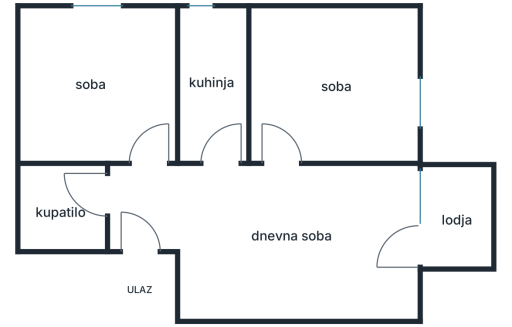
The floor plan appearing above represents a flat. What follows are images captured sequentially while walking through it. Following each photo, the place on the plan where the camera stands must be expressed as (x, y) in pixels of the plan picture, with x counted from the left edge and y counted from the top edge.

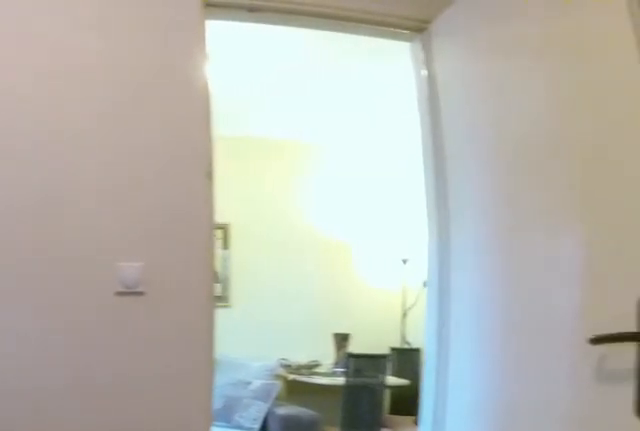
(343, 63)
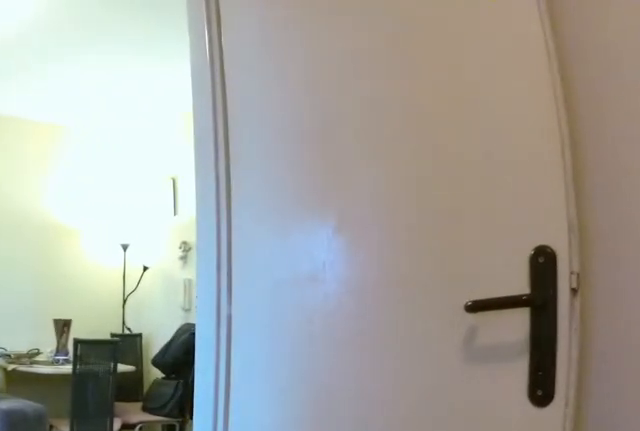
(317, 95)
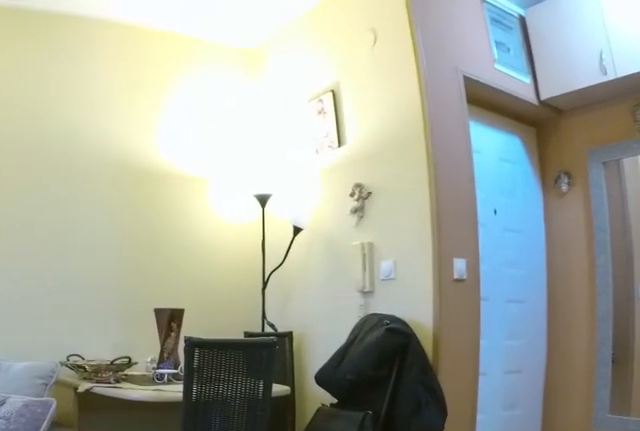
(285, 150)
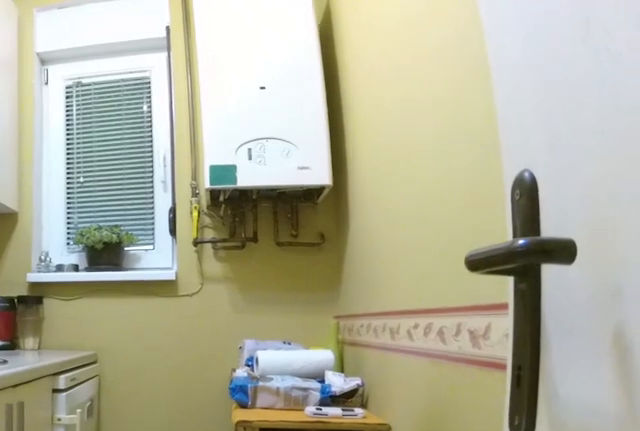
(223, 179)
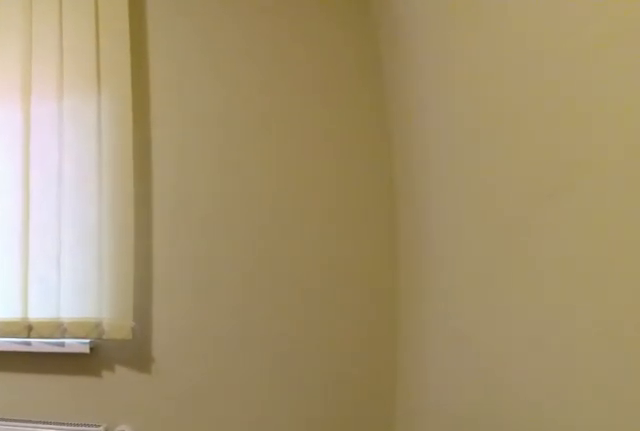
(147, 126)
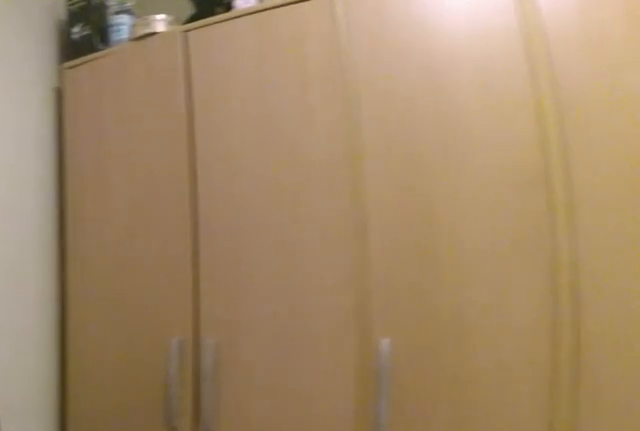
(155, 95)
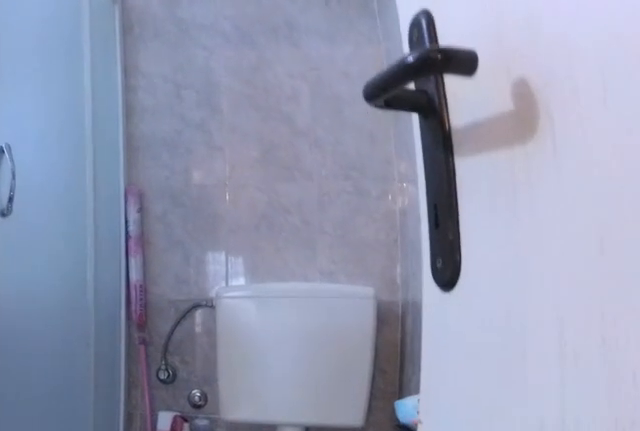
(108, 185)
